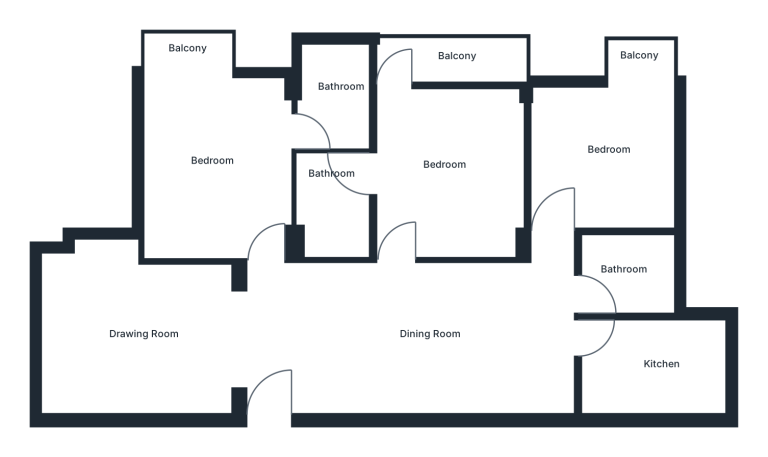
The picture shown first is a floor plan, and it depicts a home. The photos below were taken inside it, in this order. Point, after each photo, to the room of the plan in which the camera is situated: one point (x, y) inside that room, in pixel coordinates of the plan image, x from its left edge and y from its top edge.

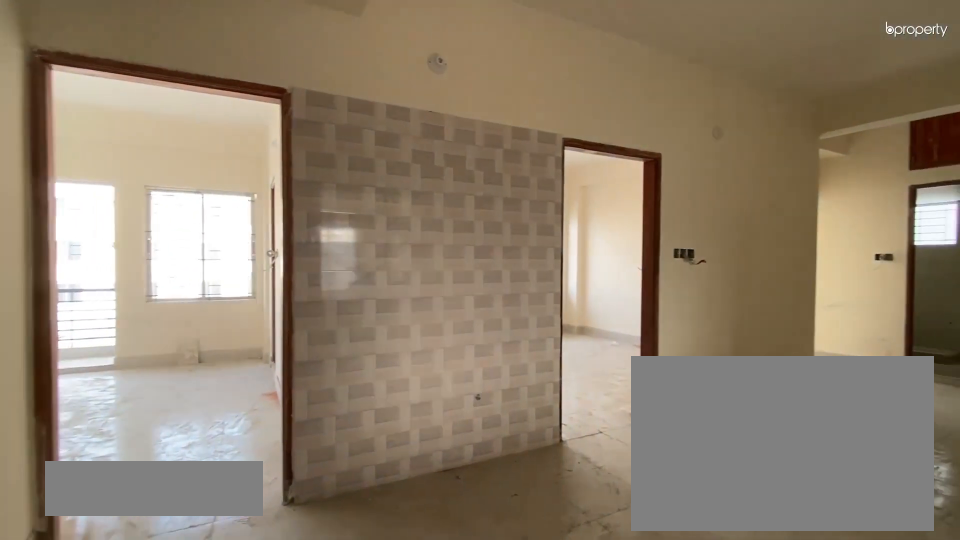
(293, 349)
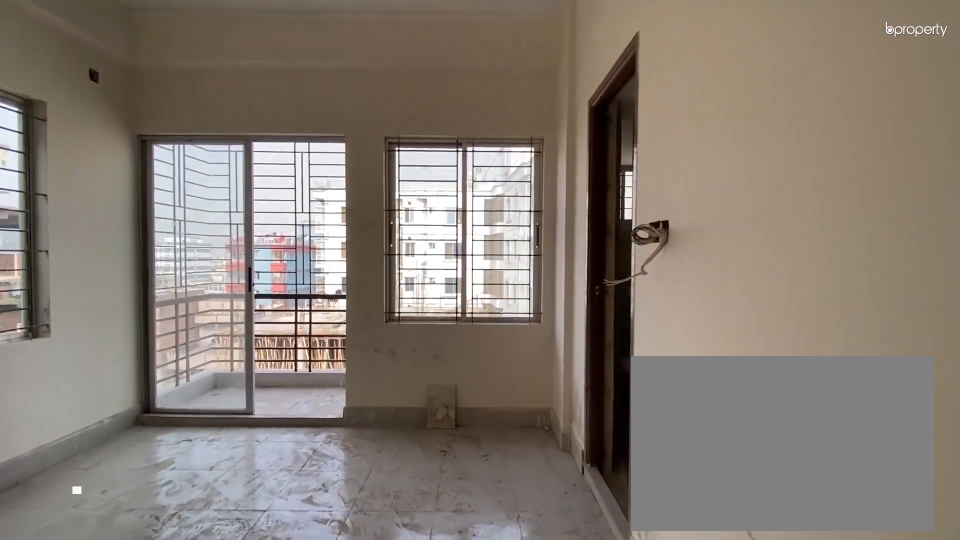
(210, 157)
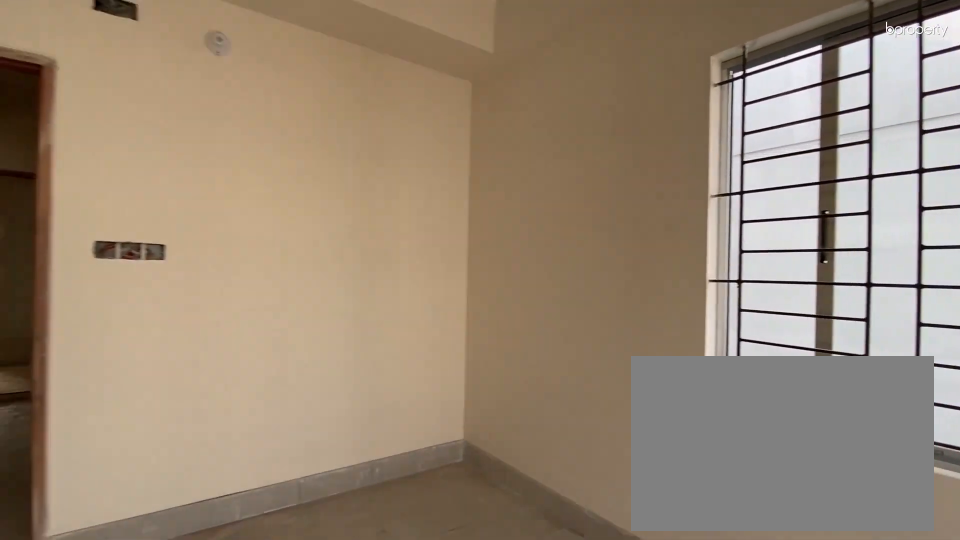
(210, 157)
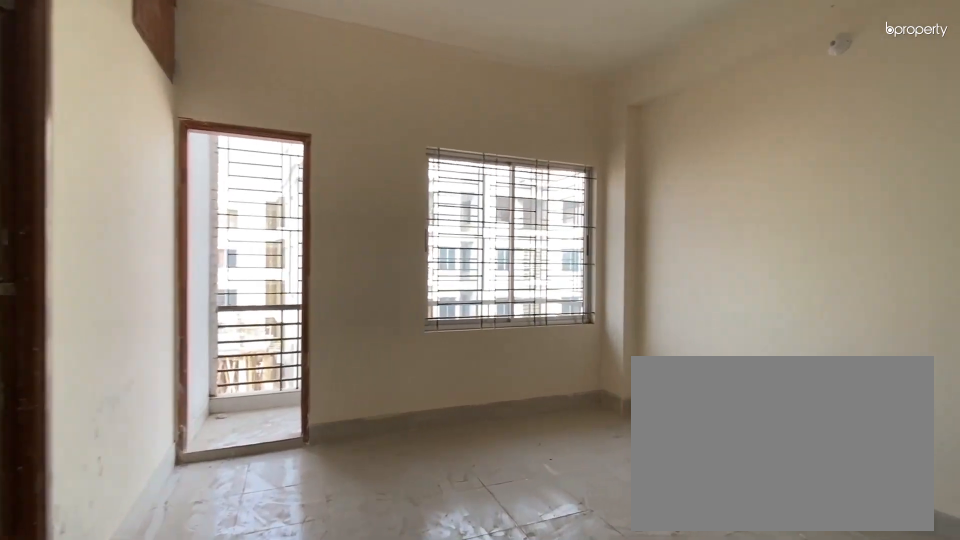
(439, 179)
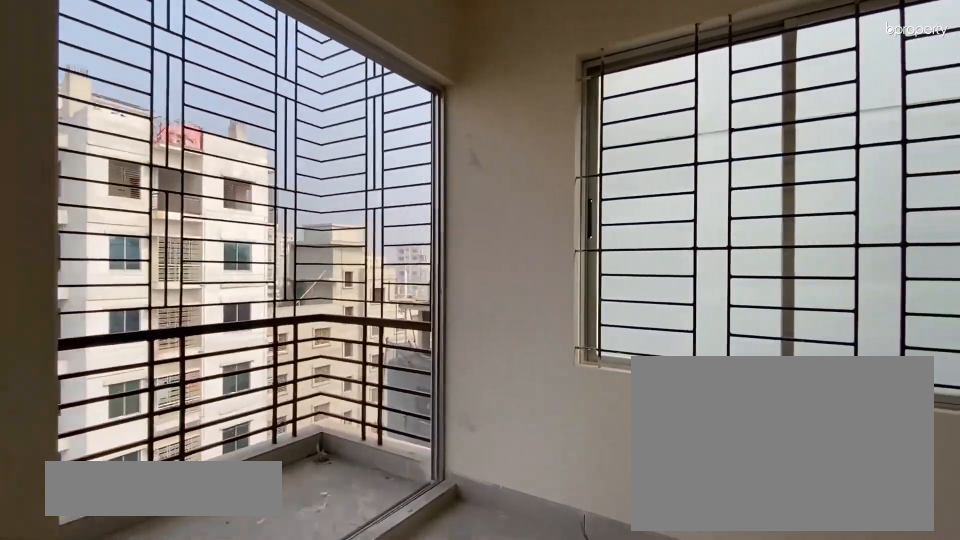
(615, 149)
